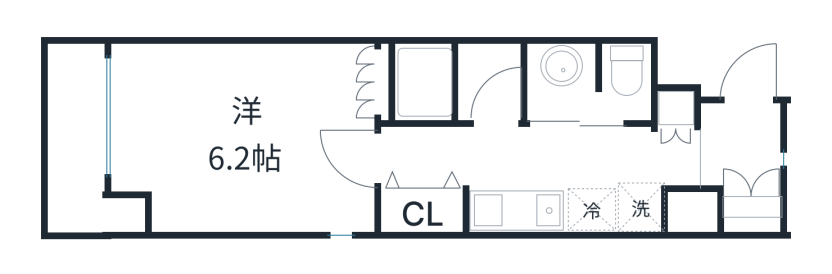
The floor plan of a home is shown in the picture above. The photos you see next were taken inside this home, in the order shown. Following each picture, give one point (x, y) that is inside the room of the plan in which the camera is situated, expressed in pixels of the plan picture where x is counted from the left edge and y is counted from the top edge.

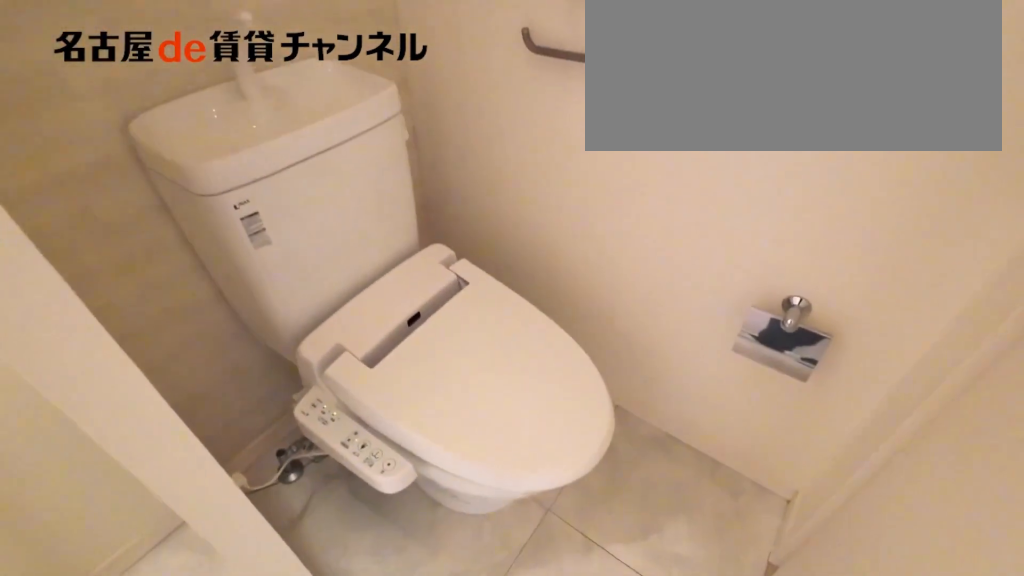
(589, 84)
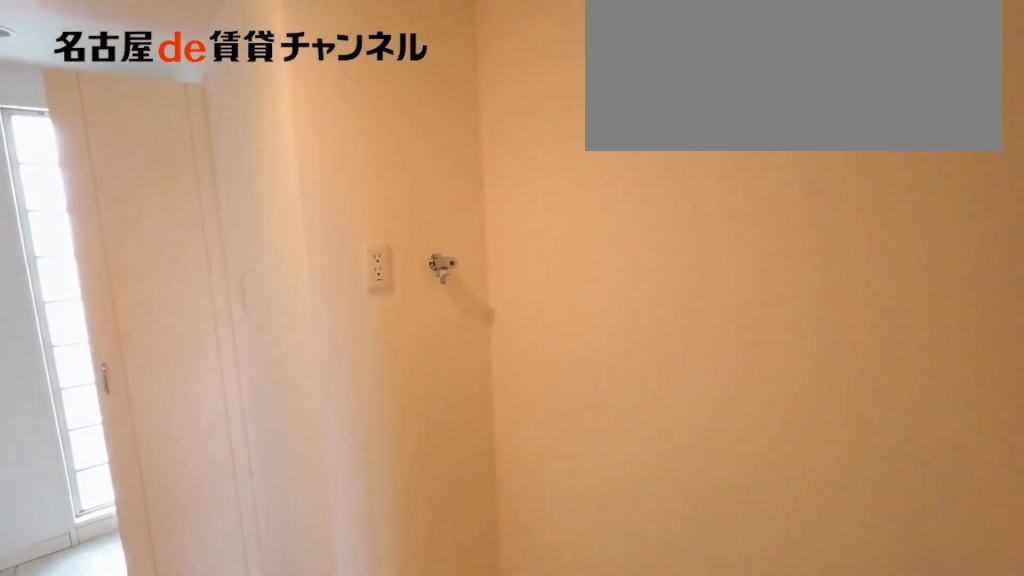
(641, 207)
